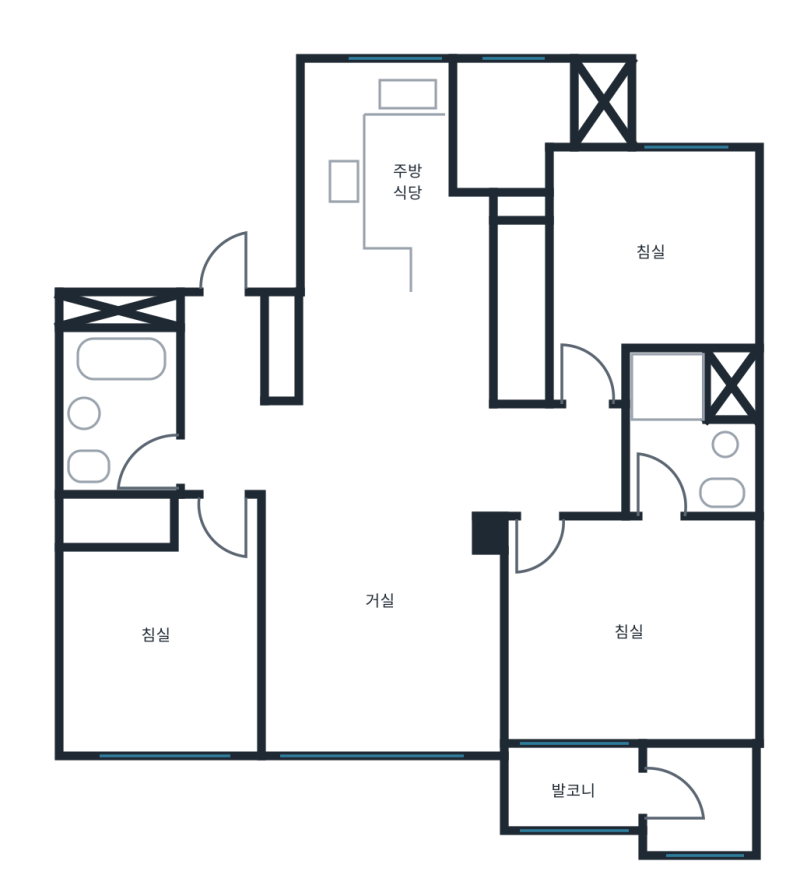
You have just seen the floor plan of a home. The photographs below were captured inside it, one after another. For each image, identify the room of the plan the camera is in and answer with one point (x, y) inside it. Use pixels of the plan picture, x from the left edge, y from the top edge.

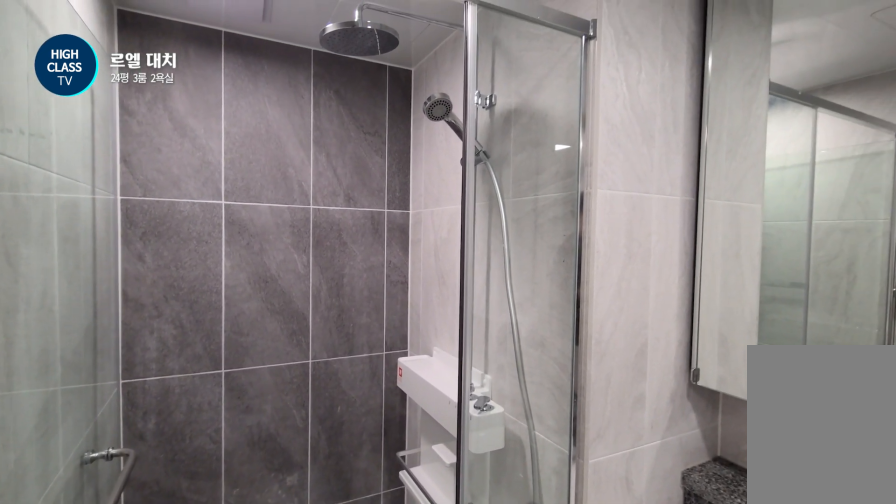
(690, 436)
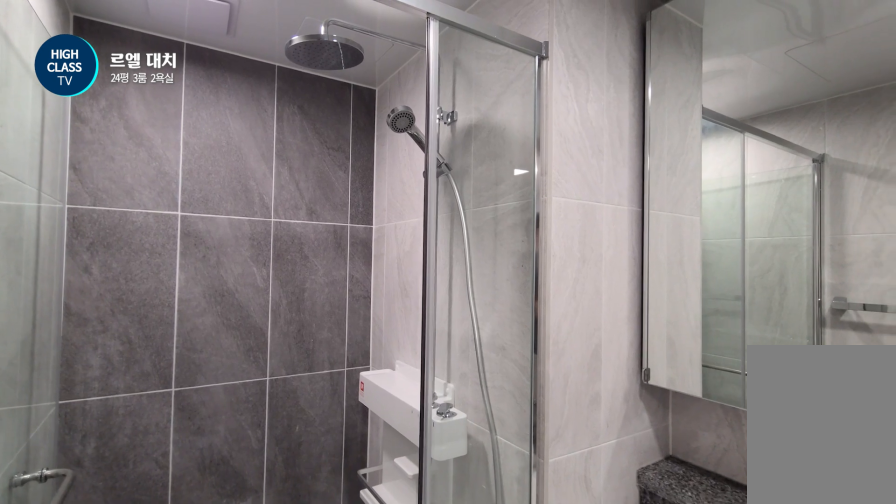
(690, 436)
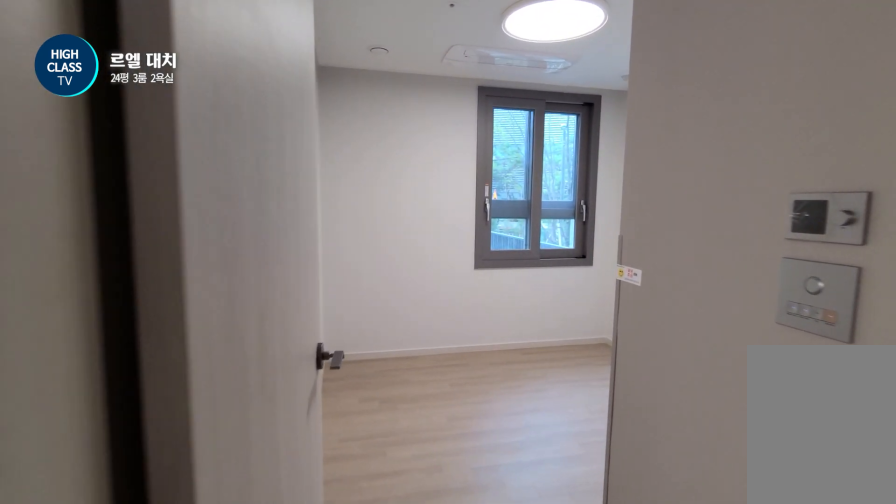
(563, 463)
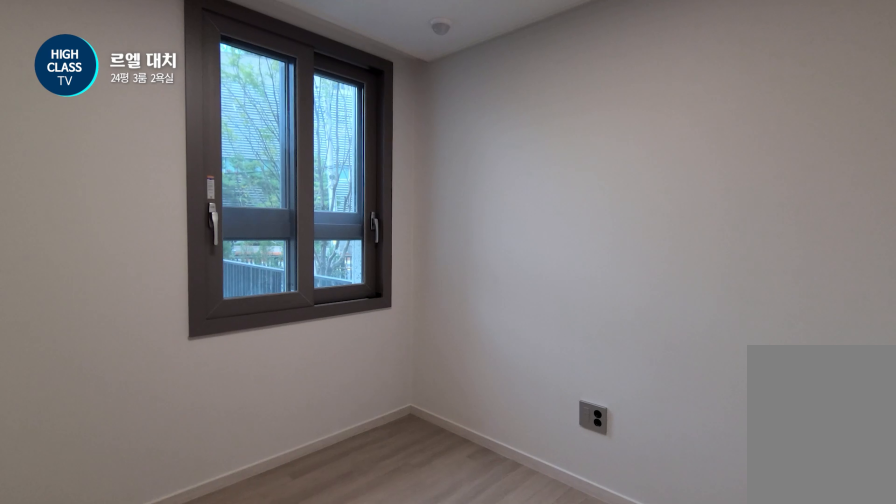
(644, 260)
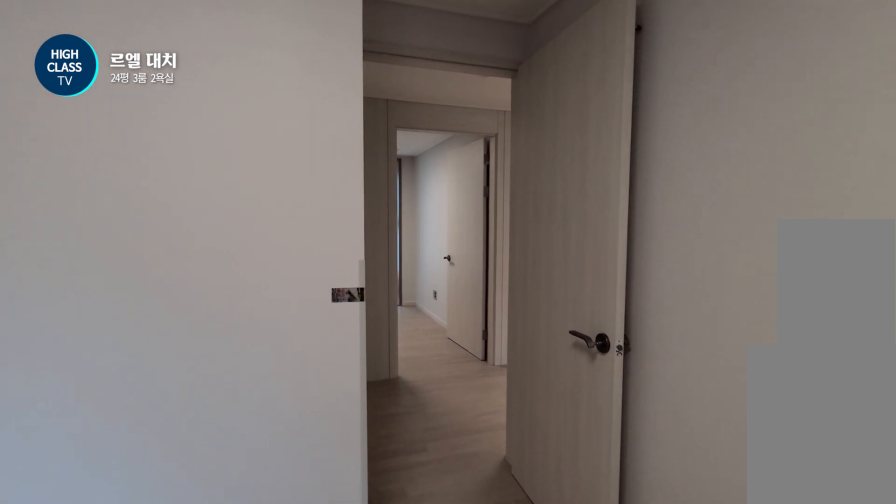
(644, 260)
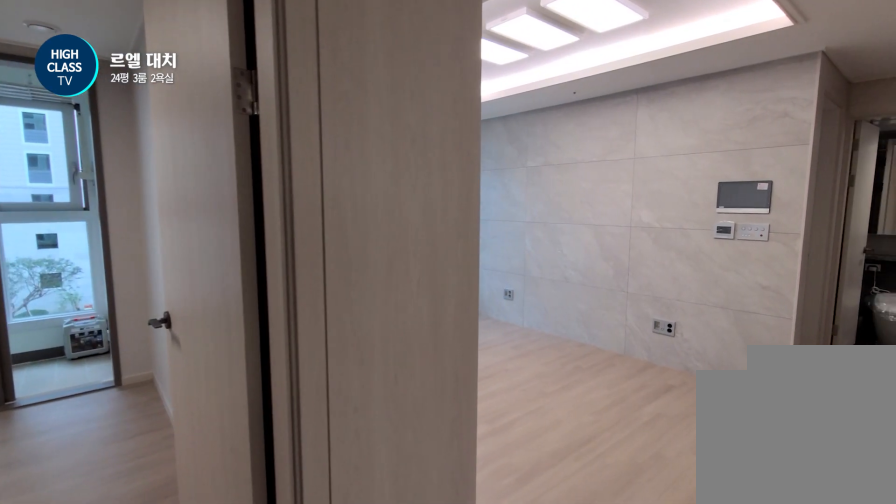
(564, 461)
